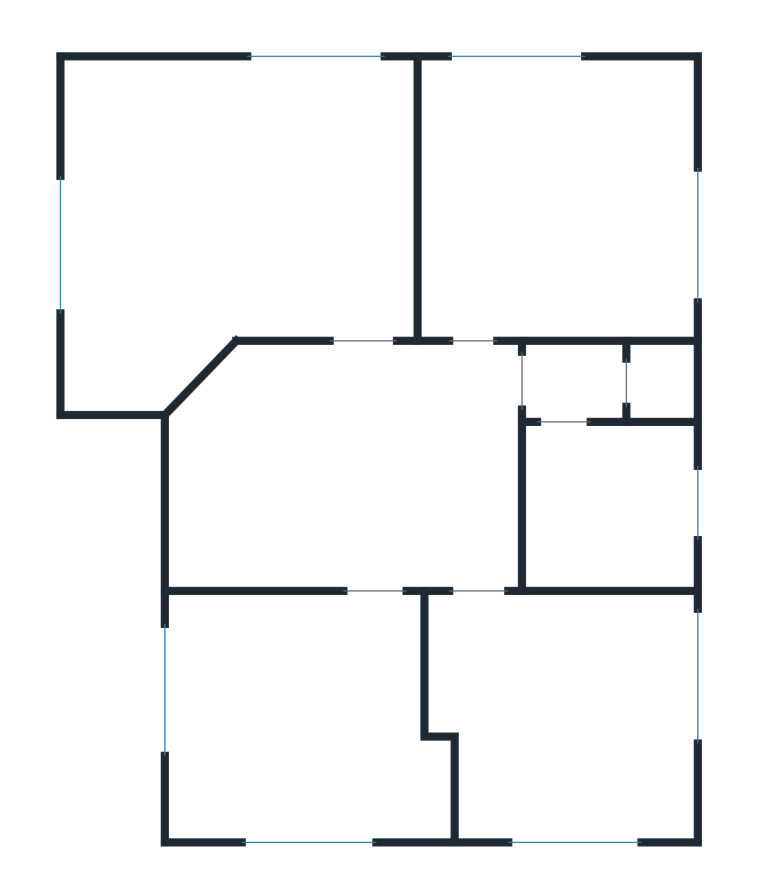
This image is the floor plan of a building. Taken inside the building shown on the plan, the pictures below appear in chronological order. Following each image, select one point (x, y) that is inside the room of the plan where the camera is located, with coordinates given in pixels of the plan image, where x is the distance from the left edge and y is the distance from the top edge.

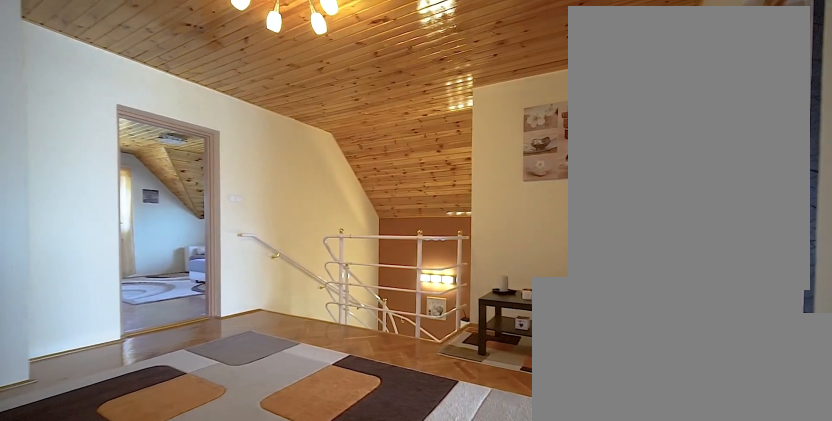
(424, 458)
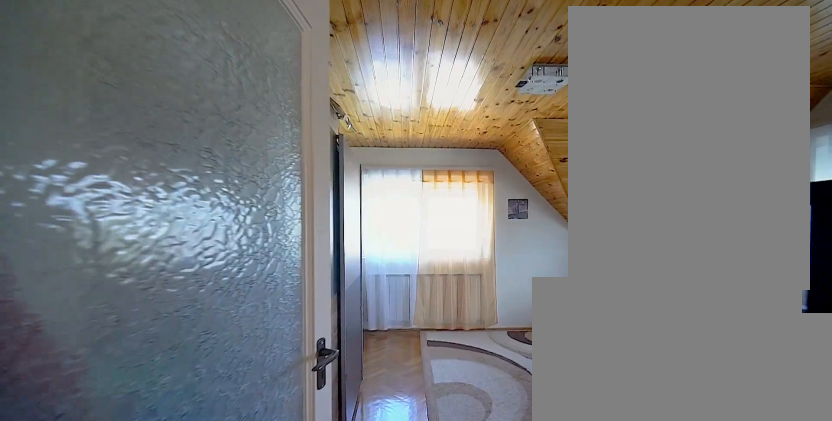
(299, 728)
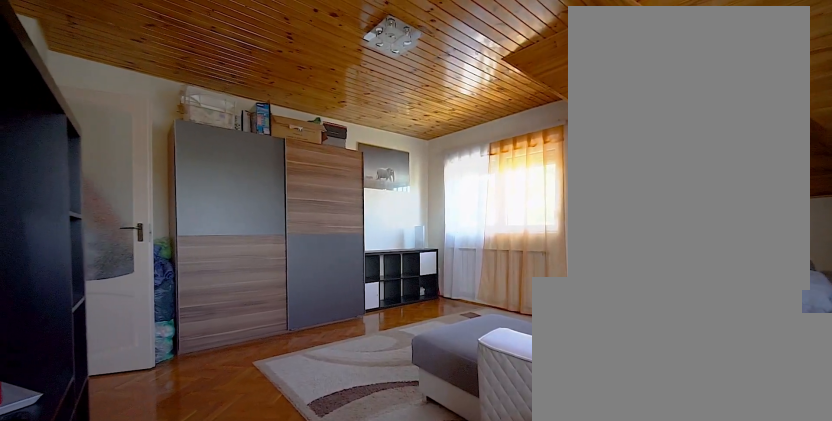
(299, 728)
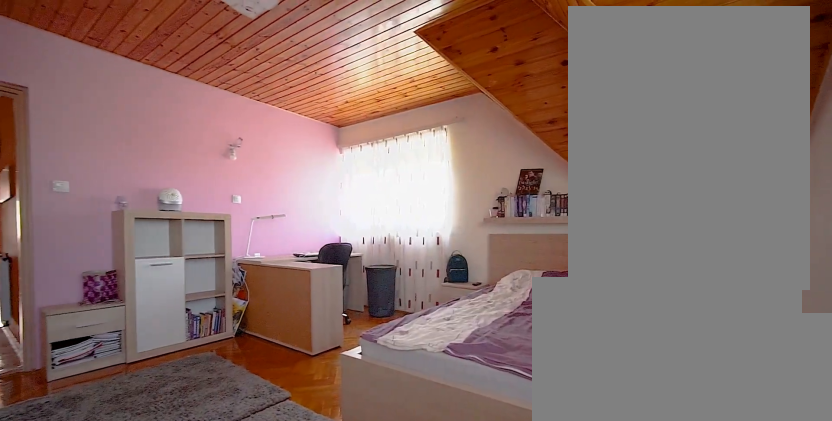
(575, 728)
